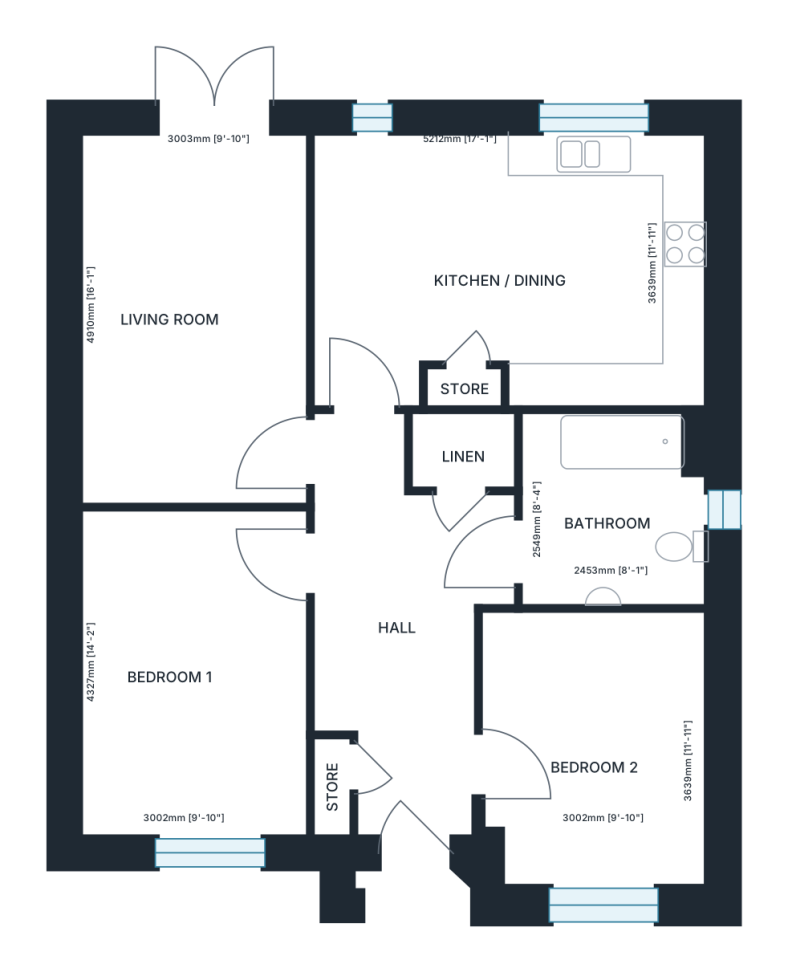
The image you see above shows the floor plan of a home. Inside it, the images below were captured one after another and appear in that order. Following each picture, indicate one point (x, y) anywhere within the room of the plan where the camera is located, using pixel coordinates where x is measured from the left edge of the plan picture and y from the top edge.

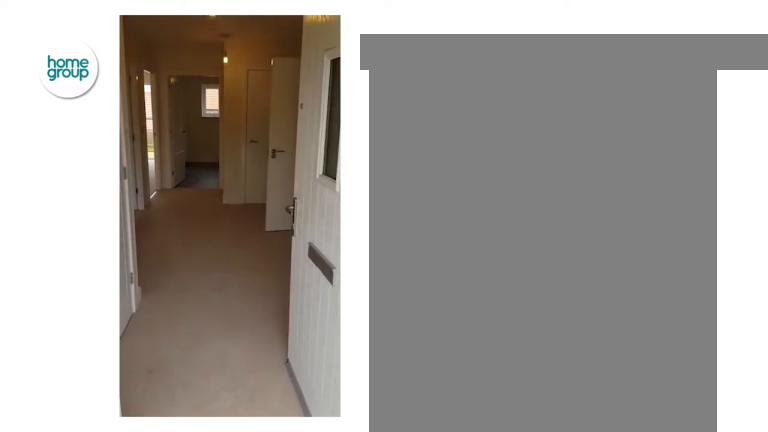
(458, 605)
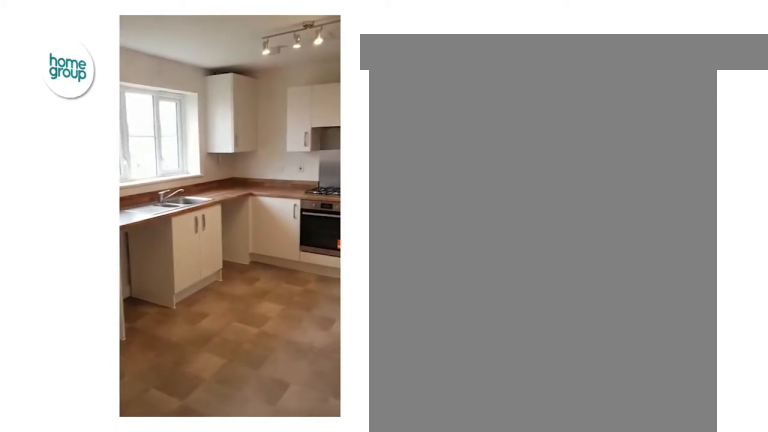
(510, 268)
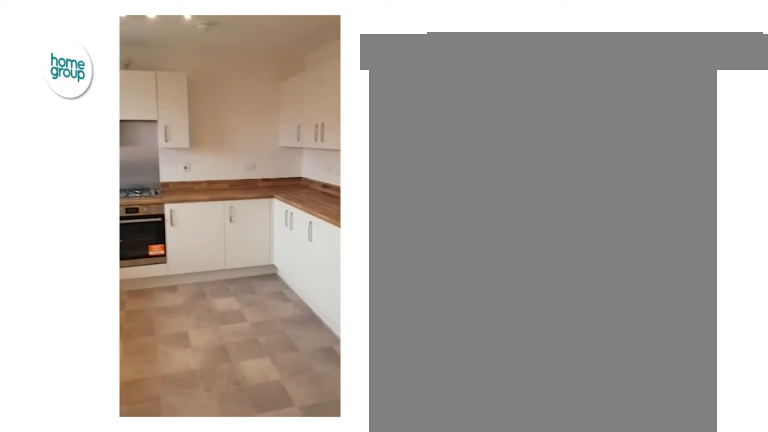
(510, 268)
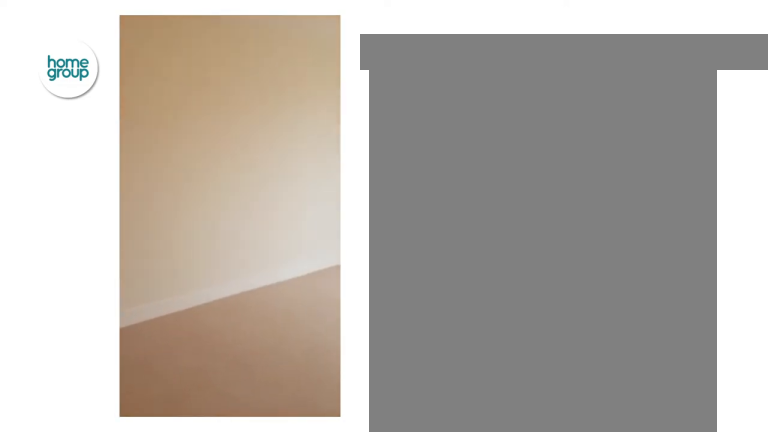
(193, 318)
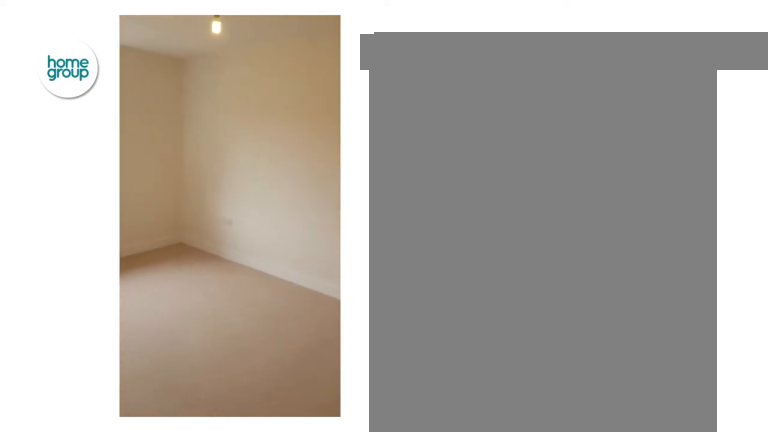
(194, 672)
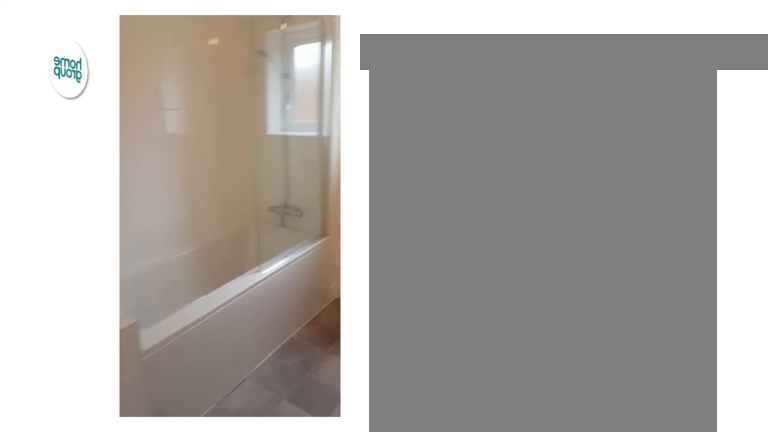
(612, 510)
